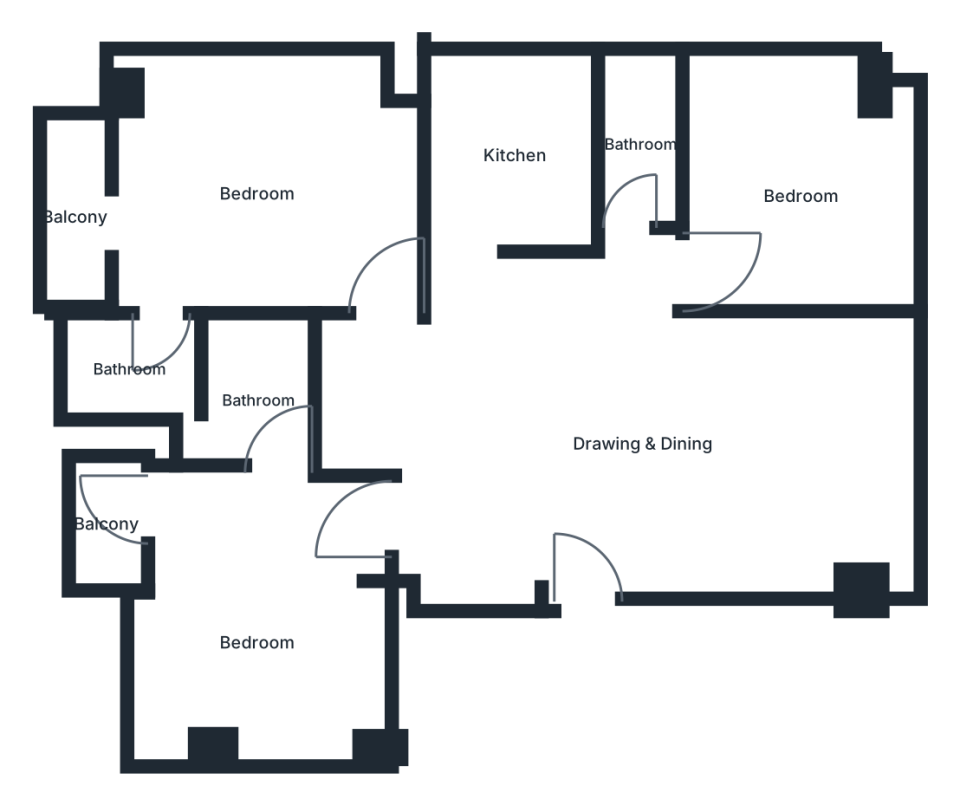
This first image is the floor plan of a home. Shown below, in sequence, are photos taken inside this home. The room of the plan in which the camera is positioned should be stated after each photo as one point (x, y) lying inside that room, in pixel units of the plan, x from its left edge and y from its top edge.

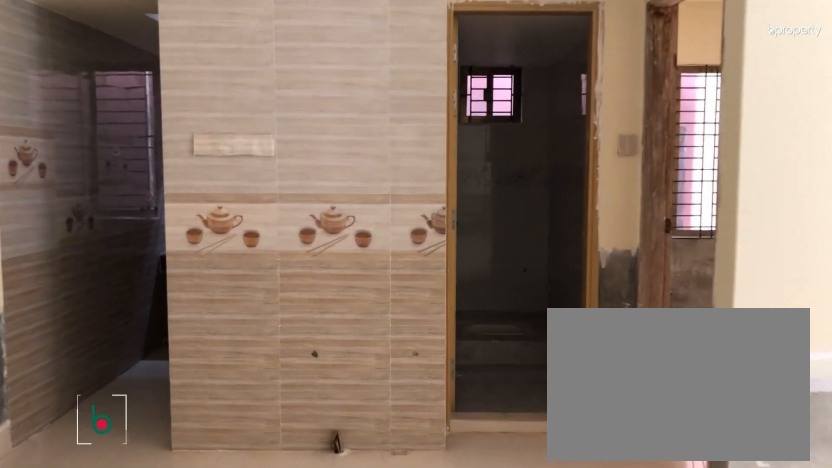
(638, 443)
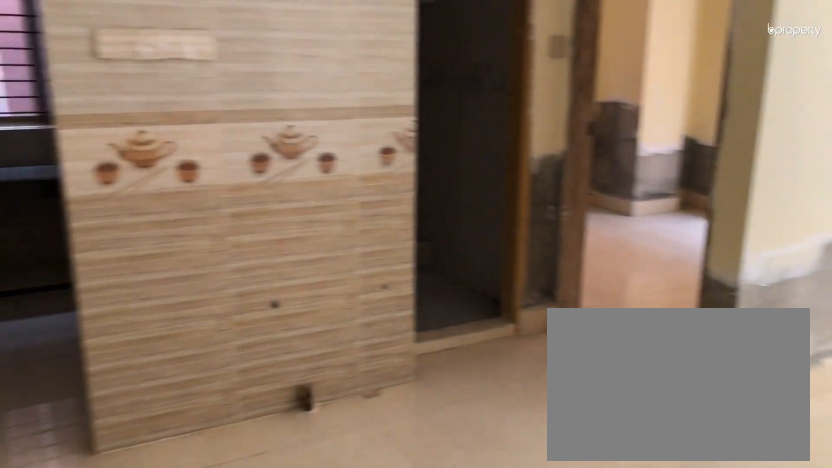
(638, 443)
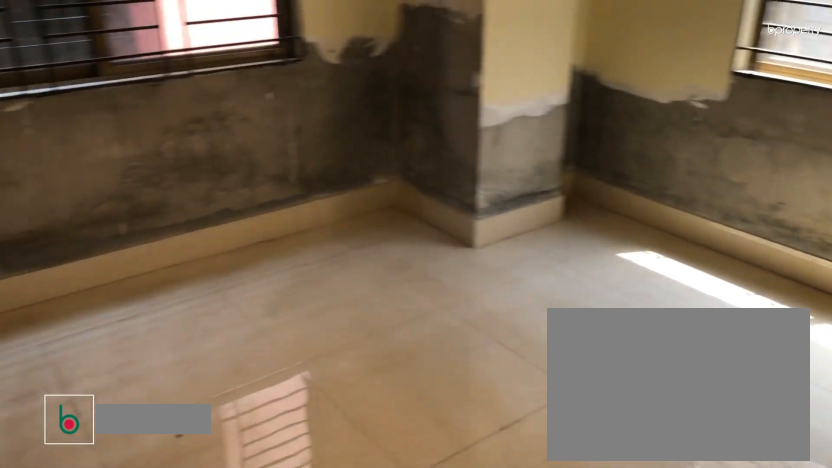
(804, 195)
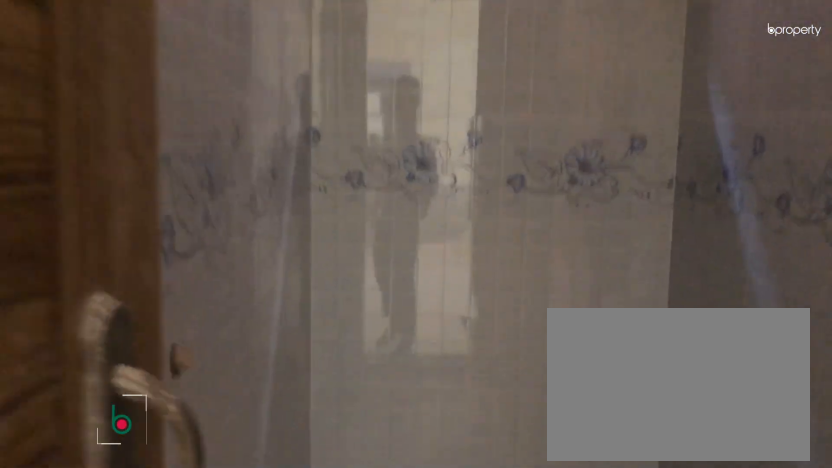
(642, 144)
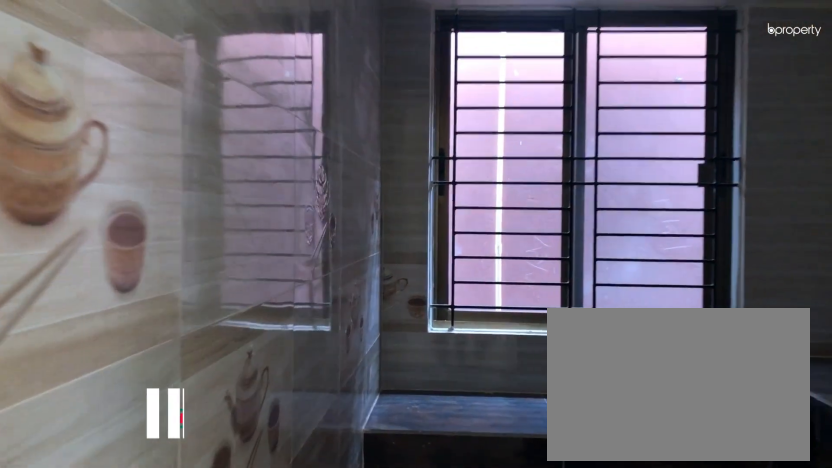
(516, 155)
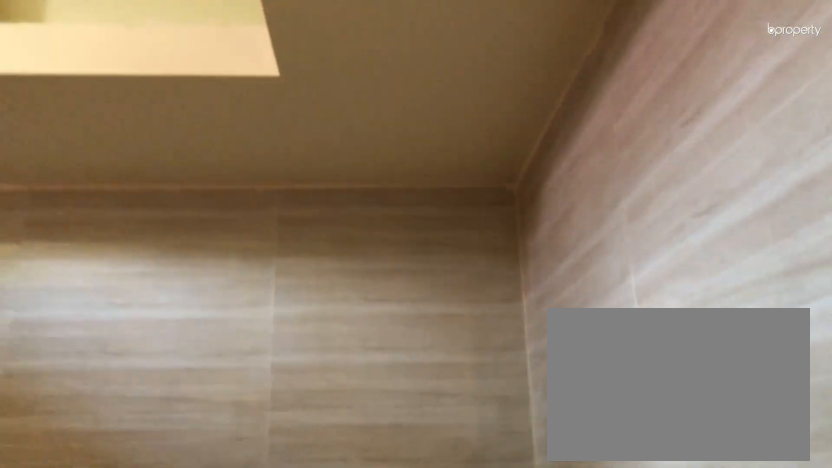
(516, 155)
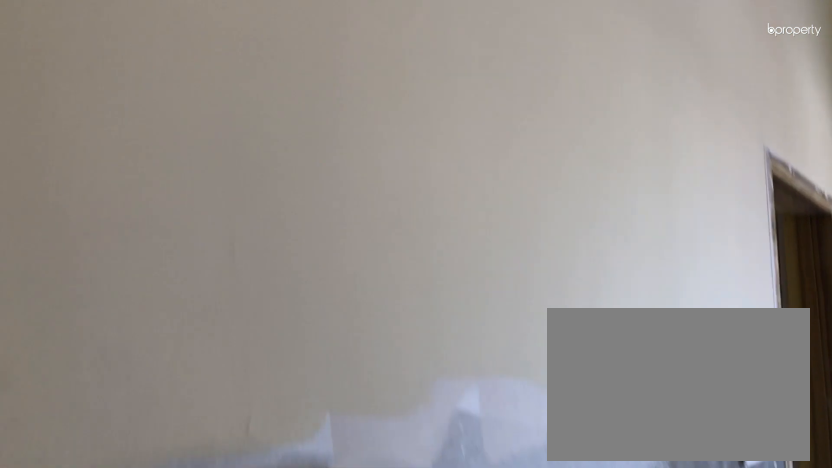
(262, 195)
